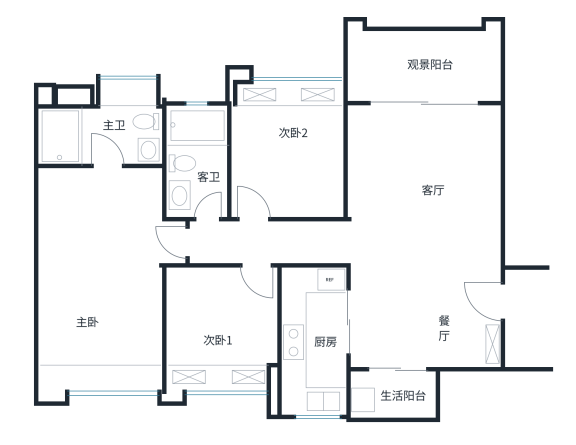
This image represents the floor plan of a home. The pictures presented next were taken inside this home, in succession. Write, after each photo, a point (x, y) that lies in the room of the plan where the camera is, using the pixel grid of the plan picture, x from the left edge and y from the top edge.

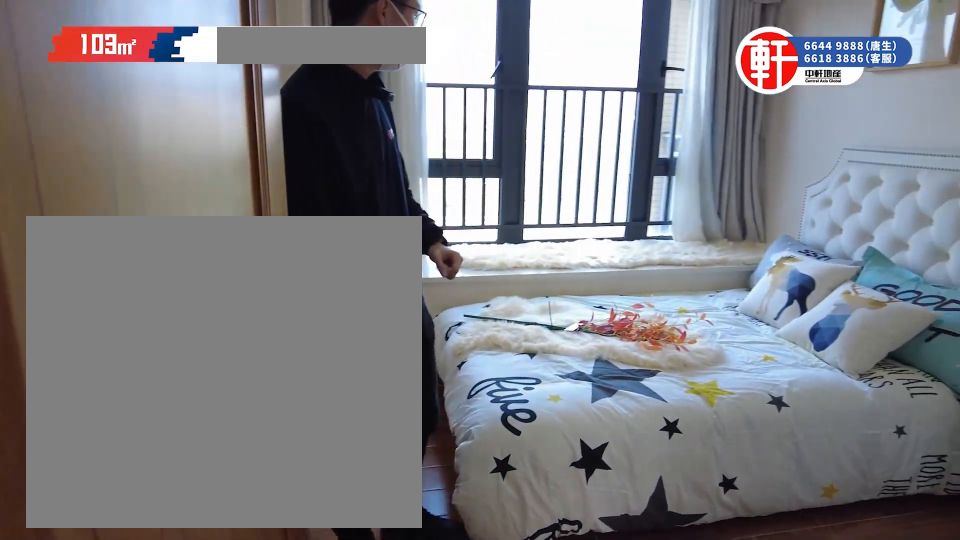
(285, 181)
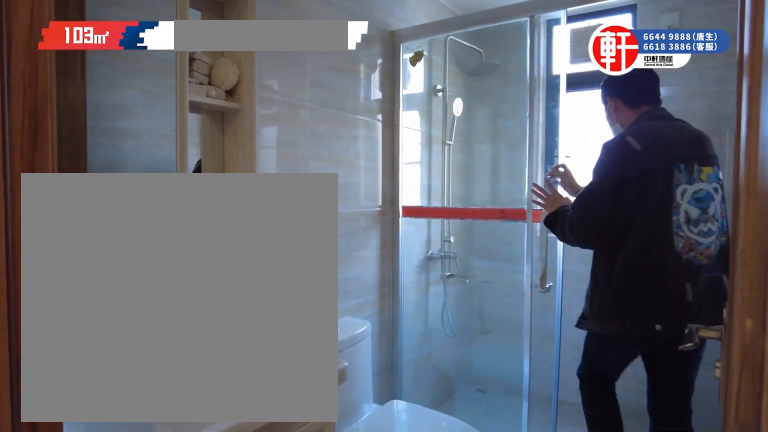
(197, 186)
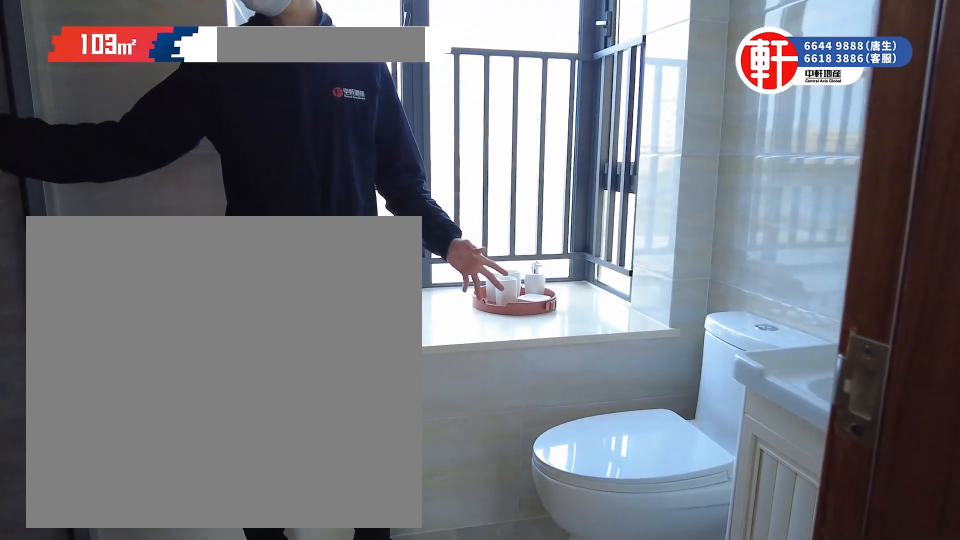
(105, 283)
